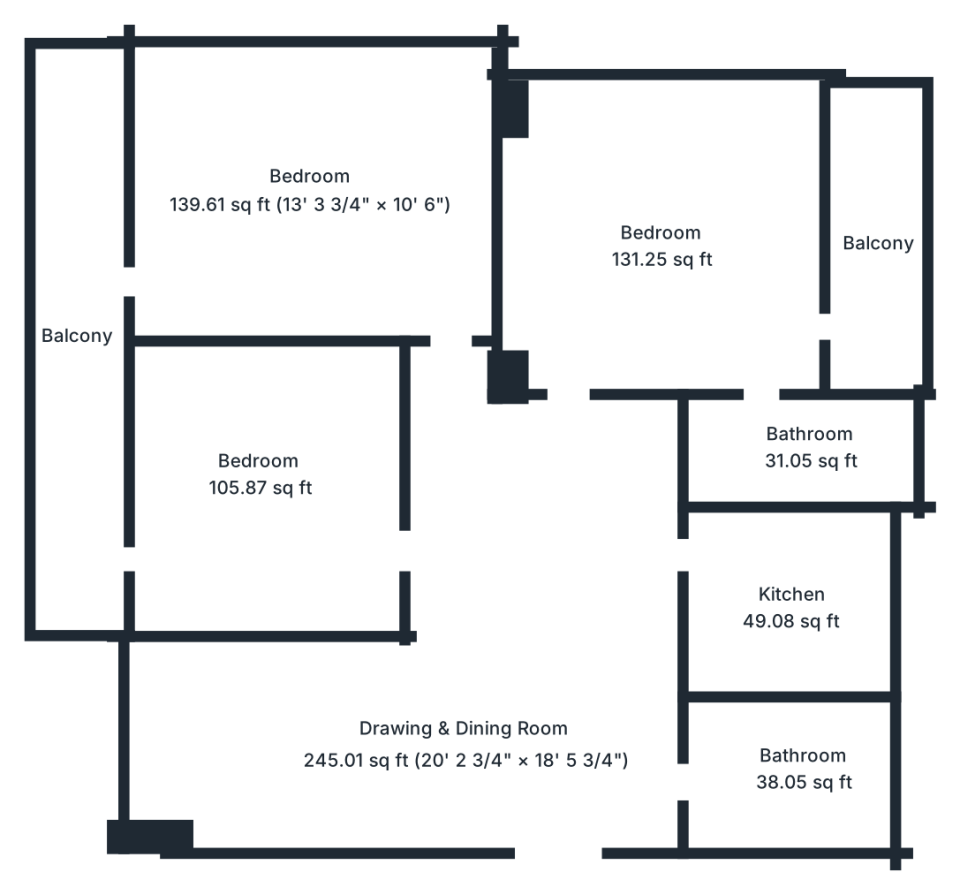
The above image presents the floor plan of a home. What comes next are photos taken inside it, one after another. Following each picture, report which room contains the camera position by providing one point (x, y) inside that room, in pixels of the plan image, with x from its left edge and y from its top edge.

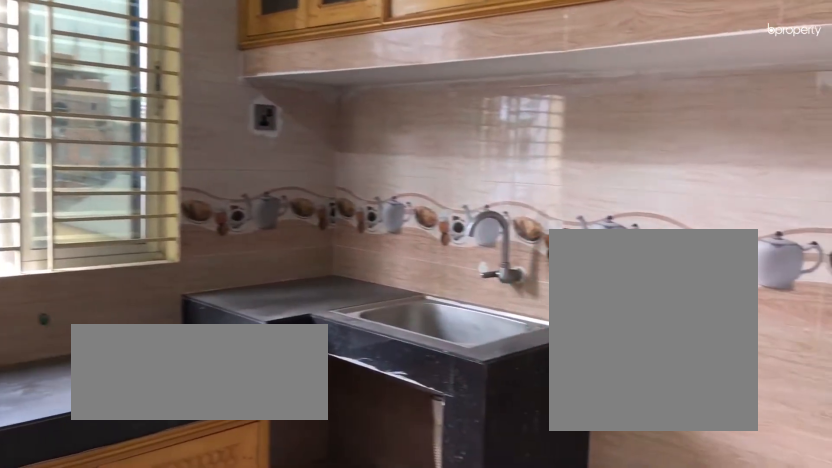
(790, 606)
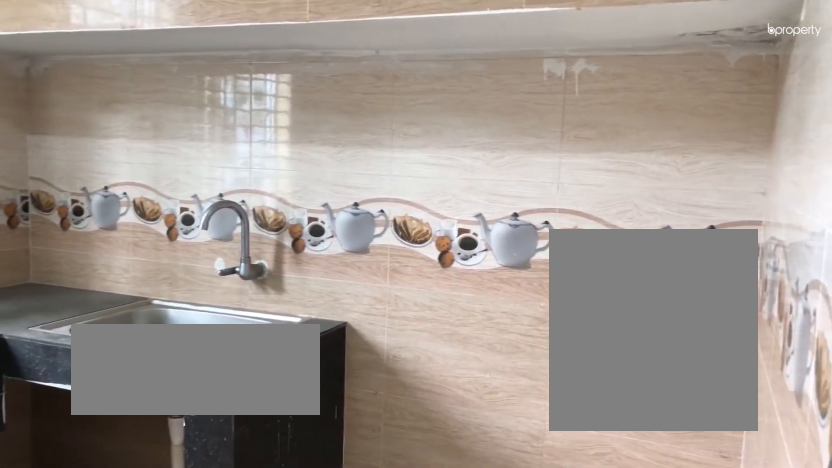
(789, 607)
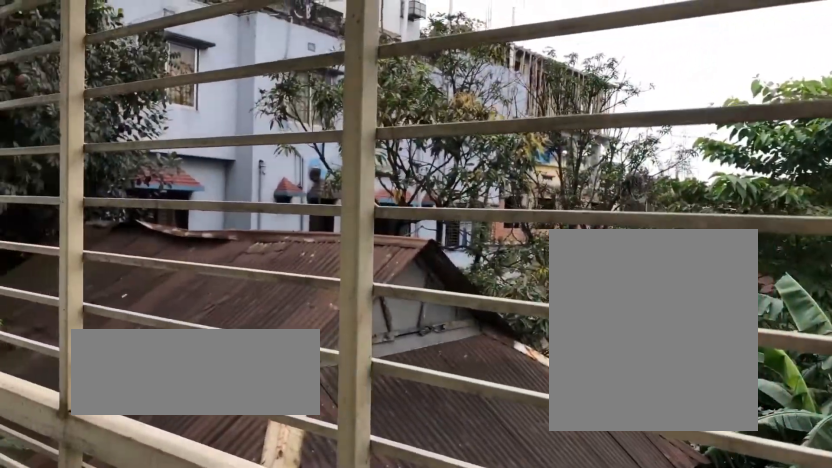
(881, 238)
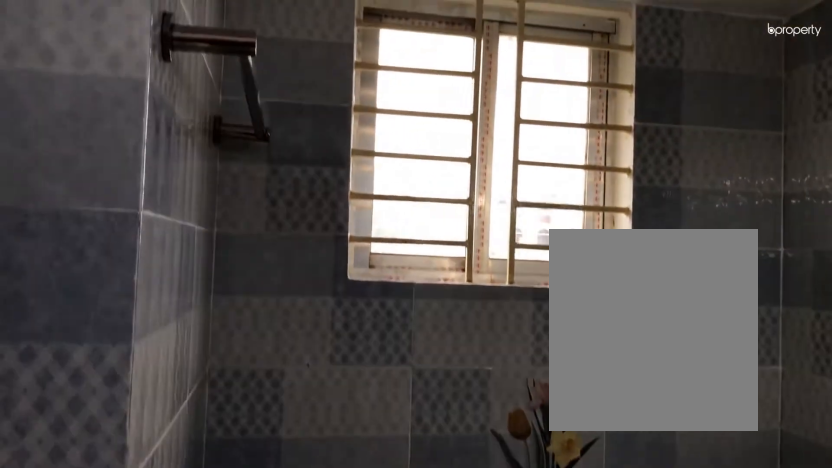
(803, 458)
